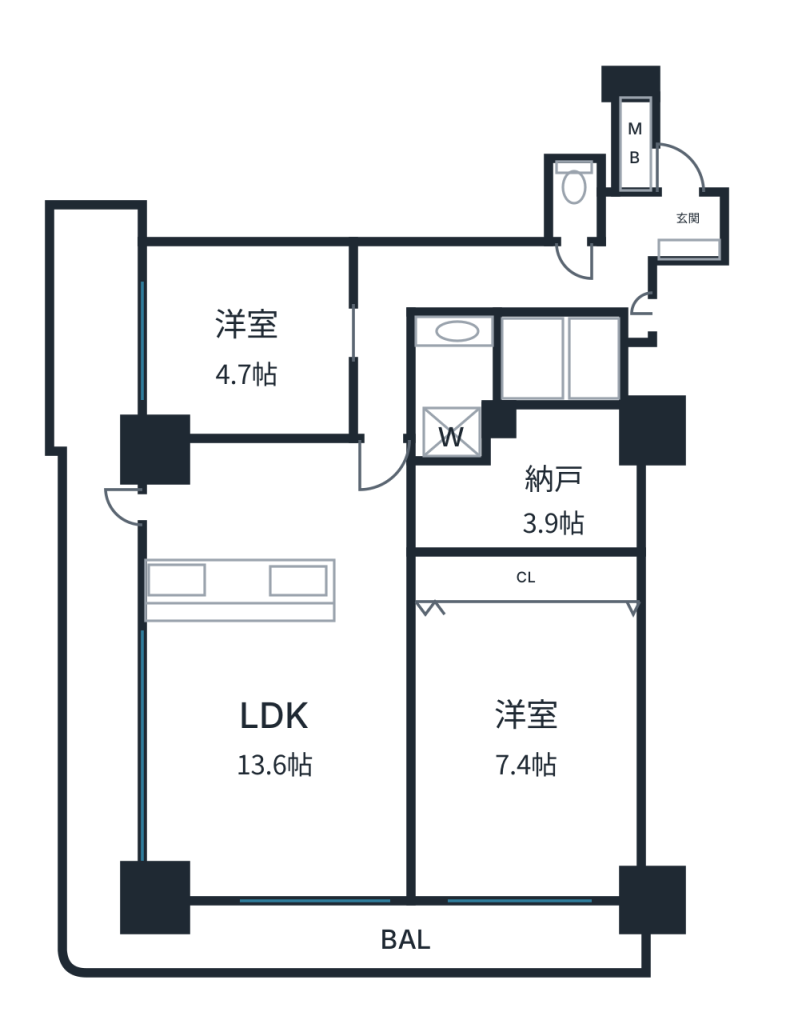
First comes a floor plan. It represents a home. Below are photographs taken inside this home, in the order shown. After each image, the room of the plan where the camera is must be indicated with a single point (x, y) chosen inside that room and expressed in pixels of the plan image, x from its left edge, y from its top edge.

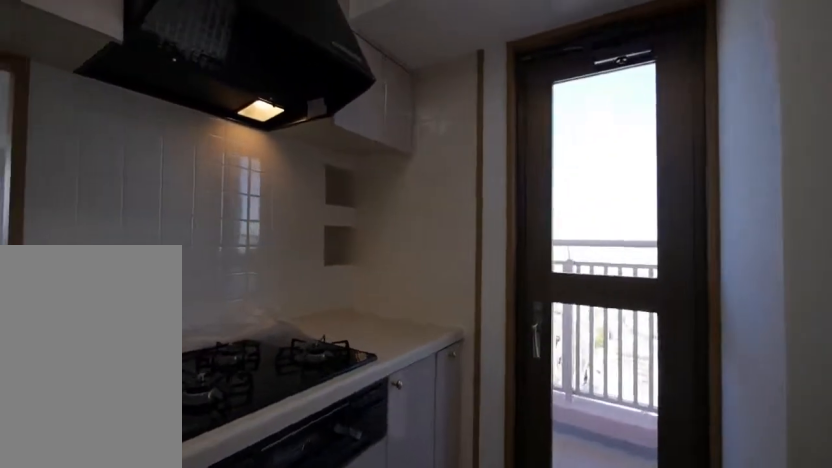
(278, 521)
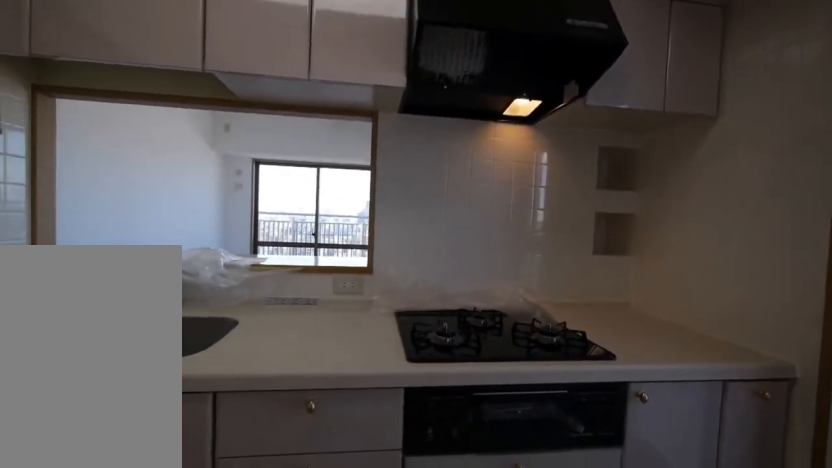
(278, 521)
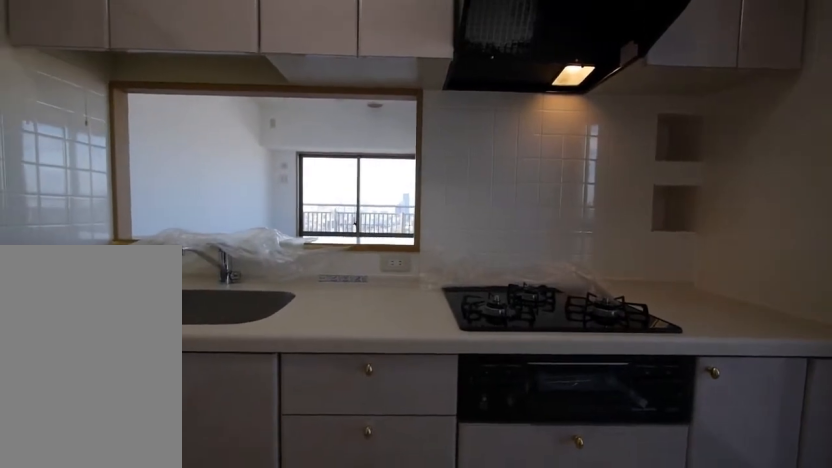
(278, 521)
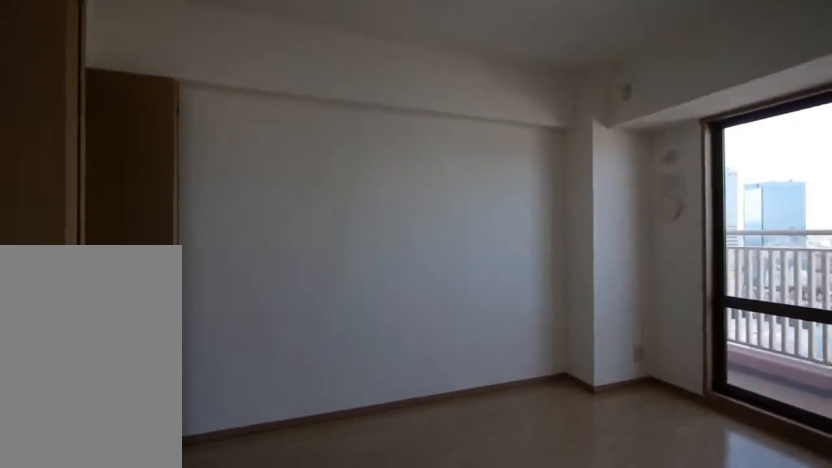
(505, 732)
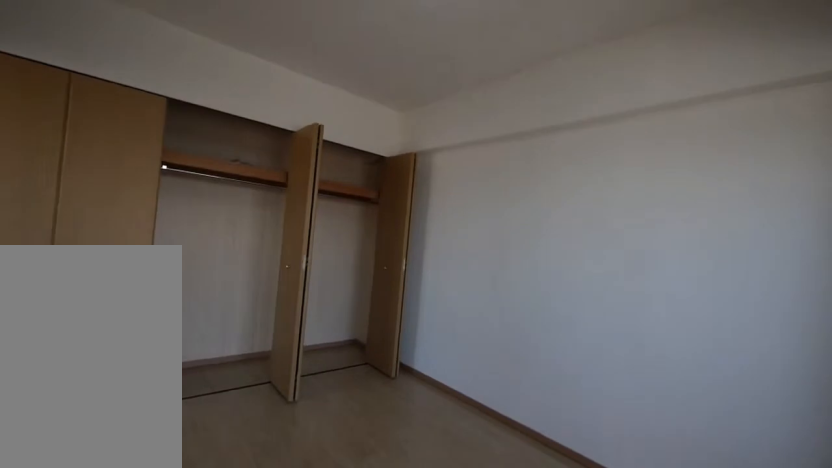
(504, 733)
